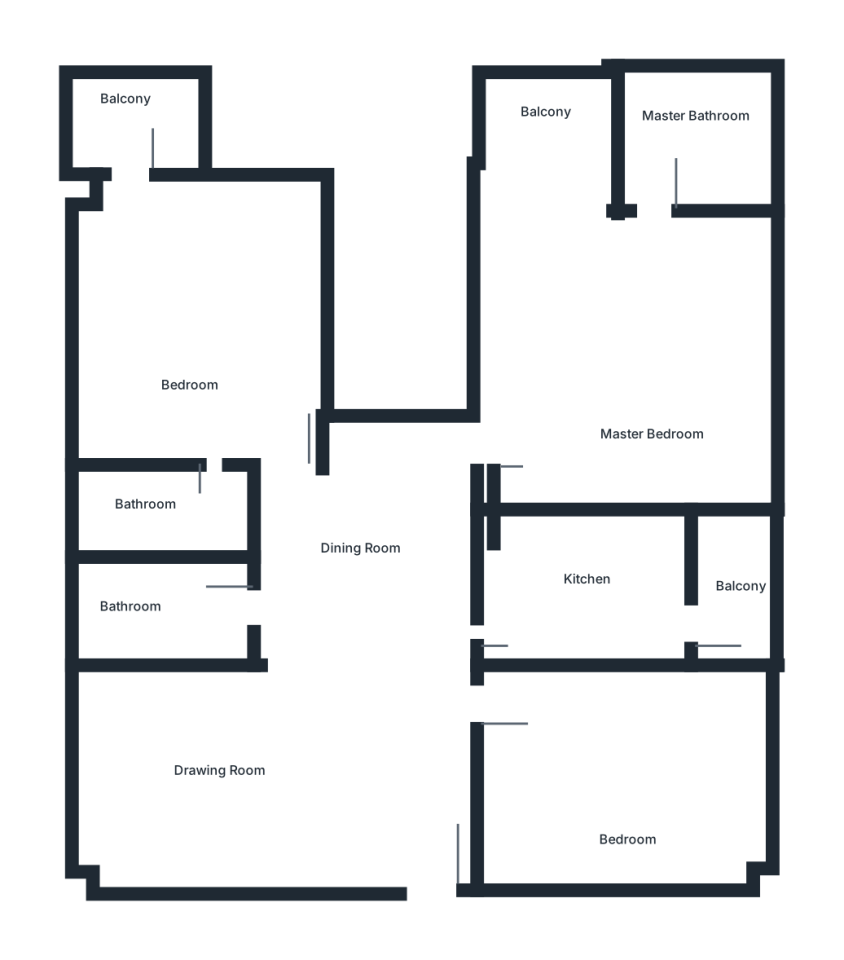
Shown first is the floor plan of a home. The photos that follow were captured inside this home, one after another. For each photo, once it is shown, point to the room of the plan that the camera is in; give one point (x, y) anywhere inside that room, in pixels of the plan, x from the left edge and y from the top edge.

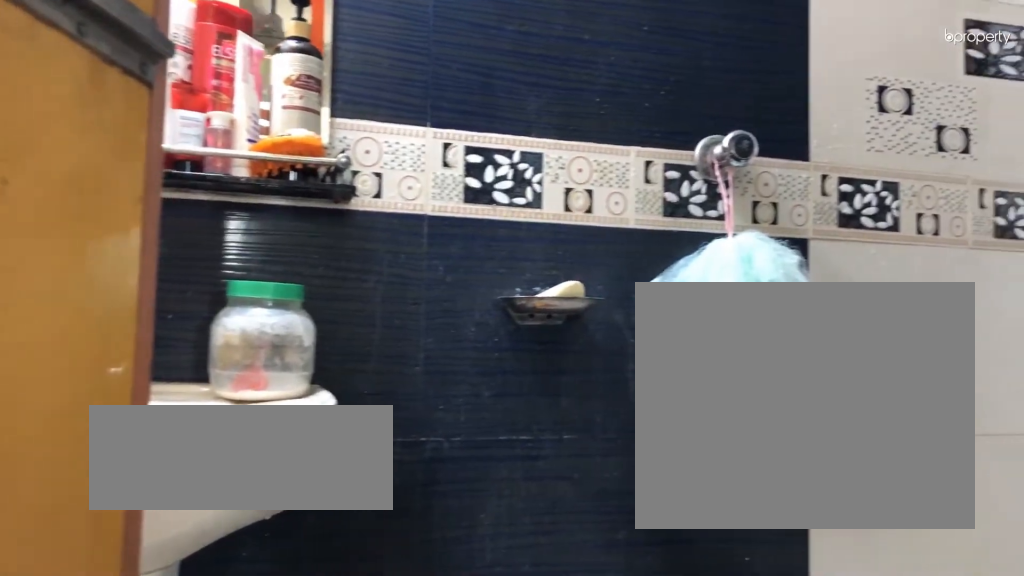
(147, 521)
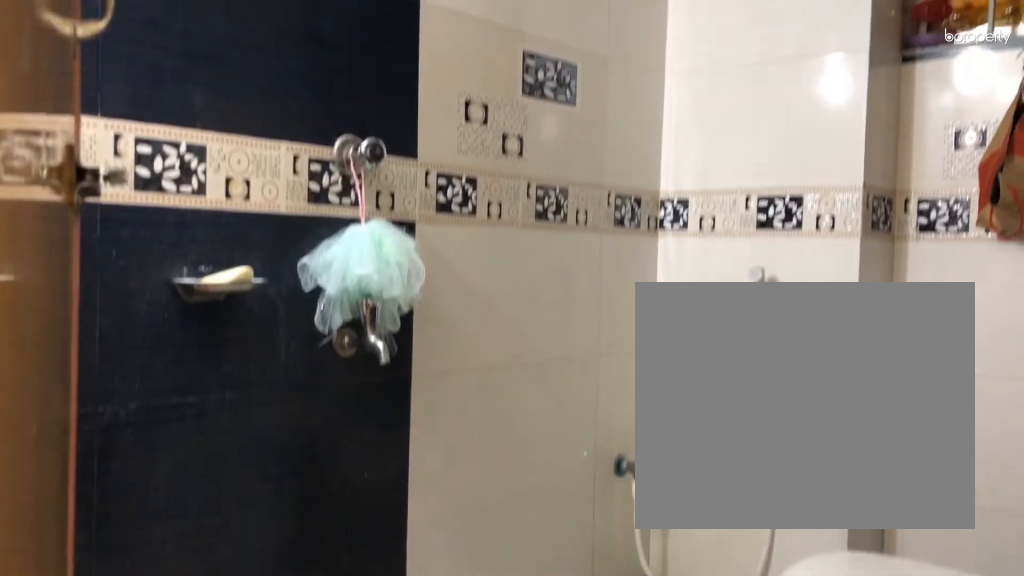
(147, 523)
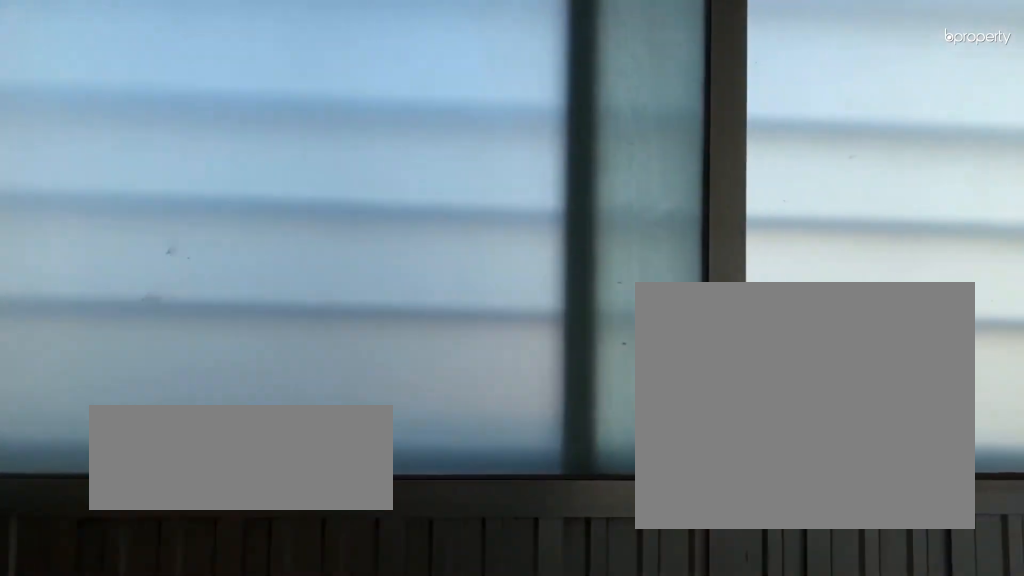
(125, 91)
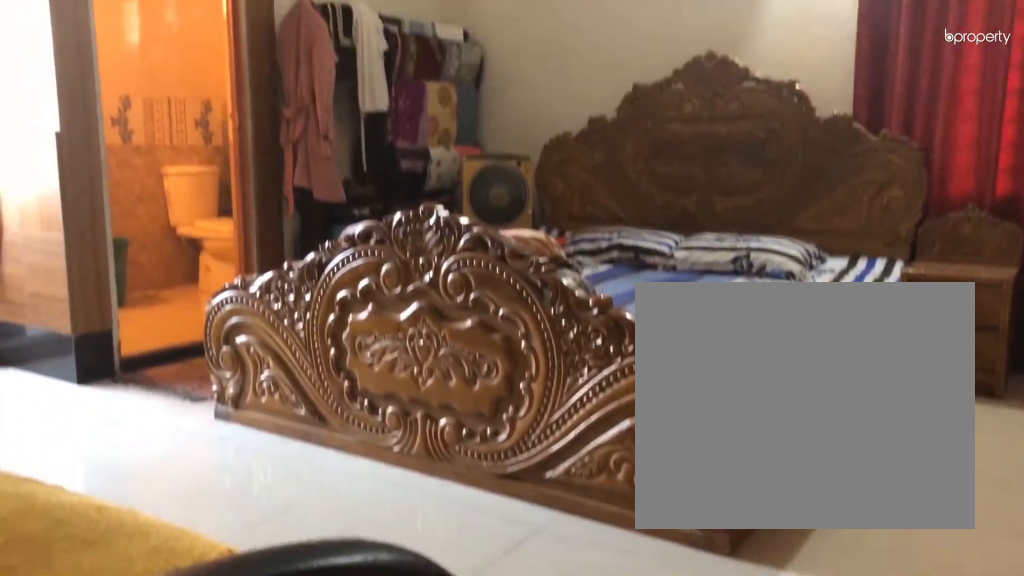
(634, 393)
